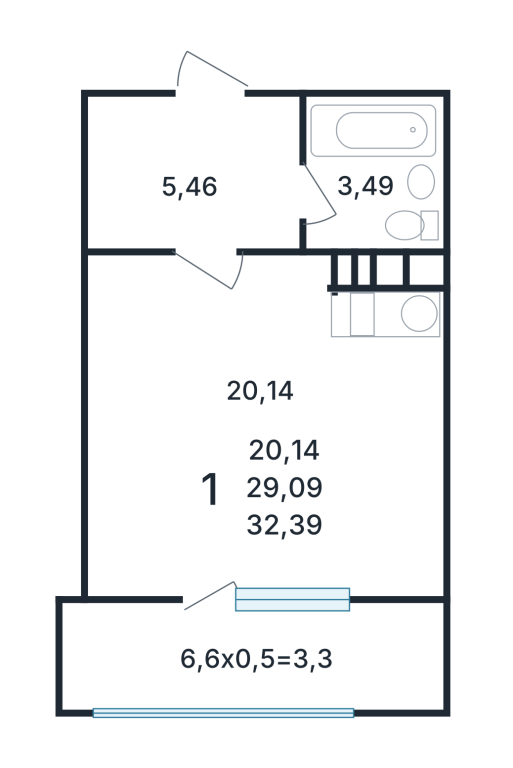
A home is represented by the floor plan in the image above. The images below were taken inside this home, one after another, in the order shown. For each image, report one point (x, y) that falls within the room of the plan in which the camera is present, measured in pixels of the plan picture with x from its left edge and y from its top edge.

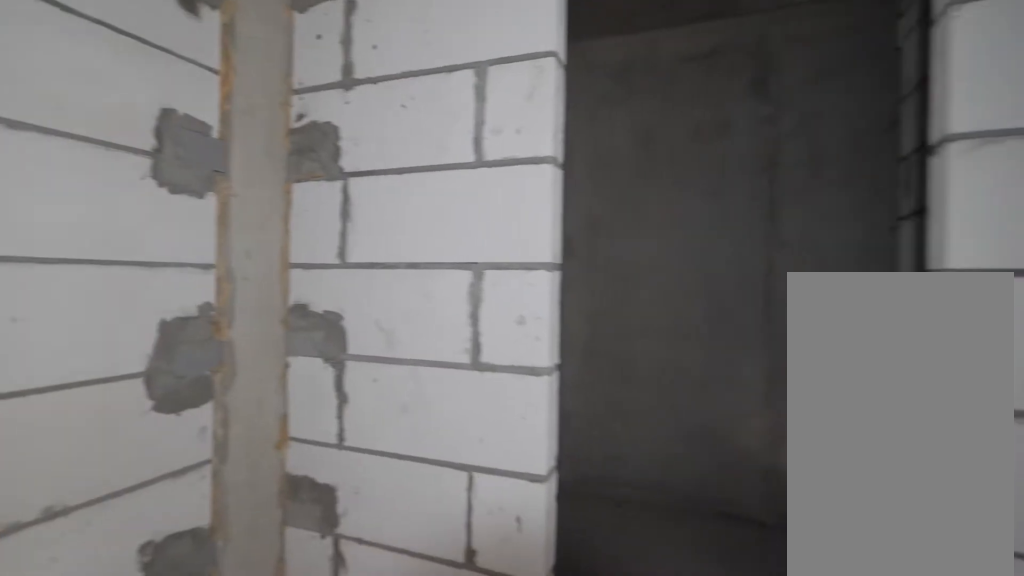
(189, 172)
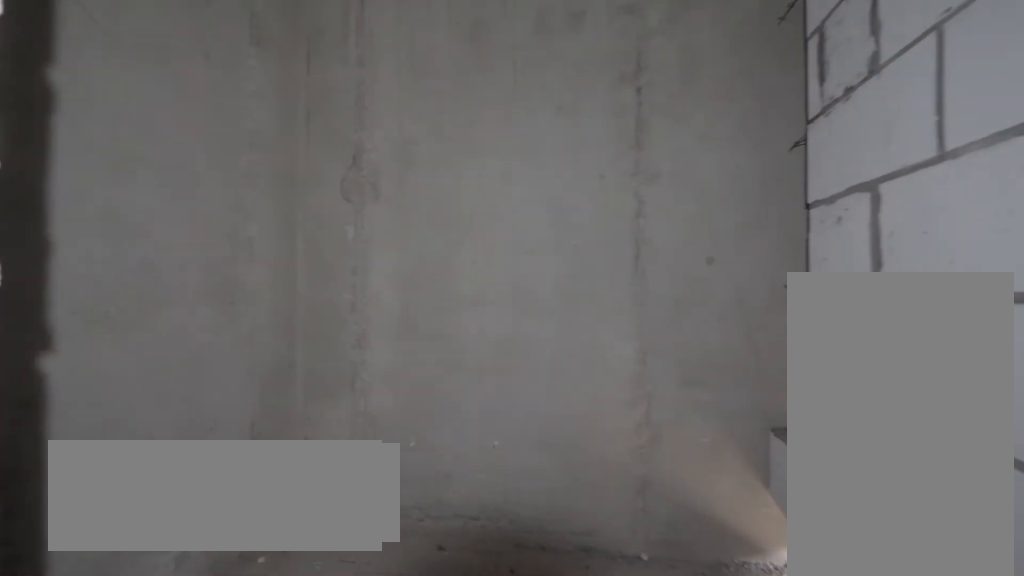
(371, 175)
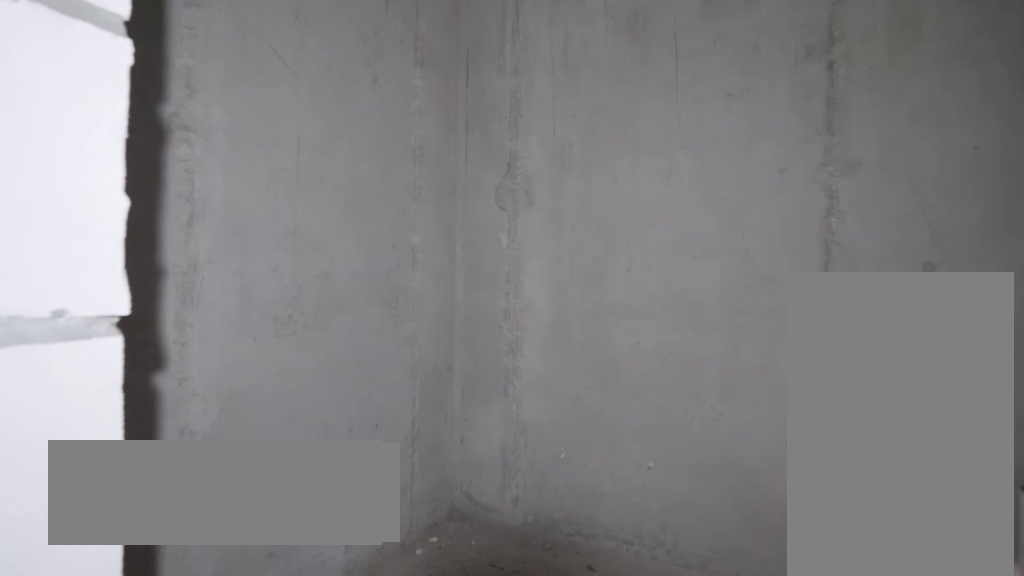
(371, 175)
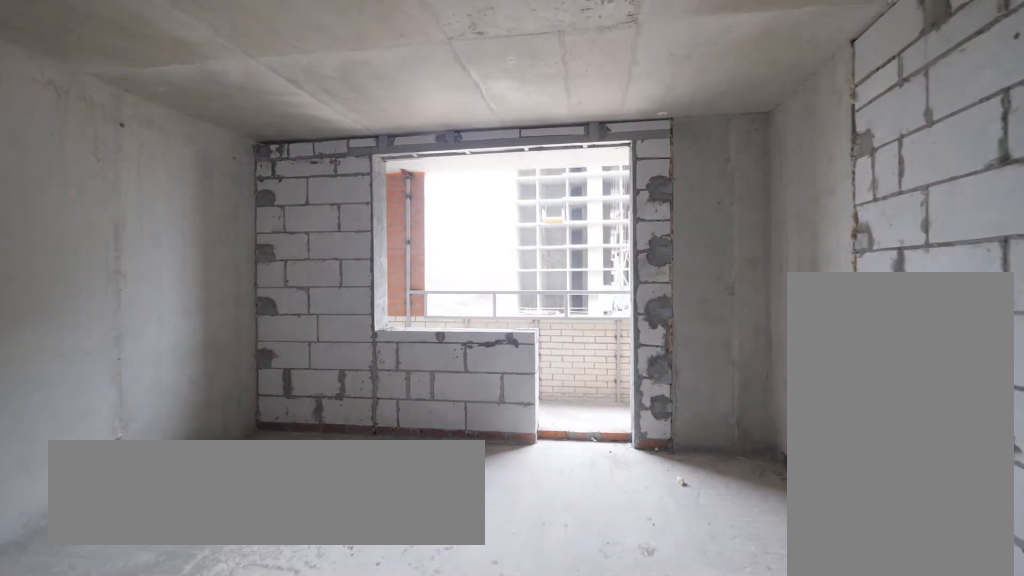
(261, 420)
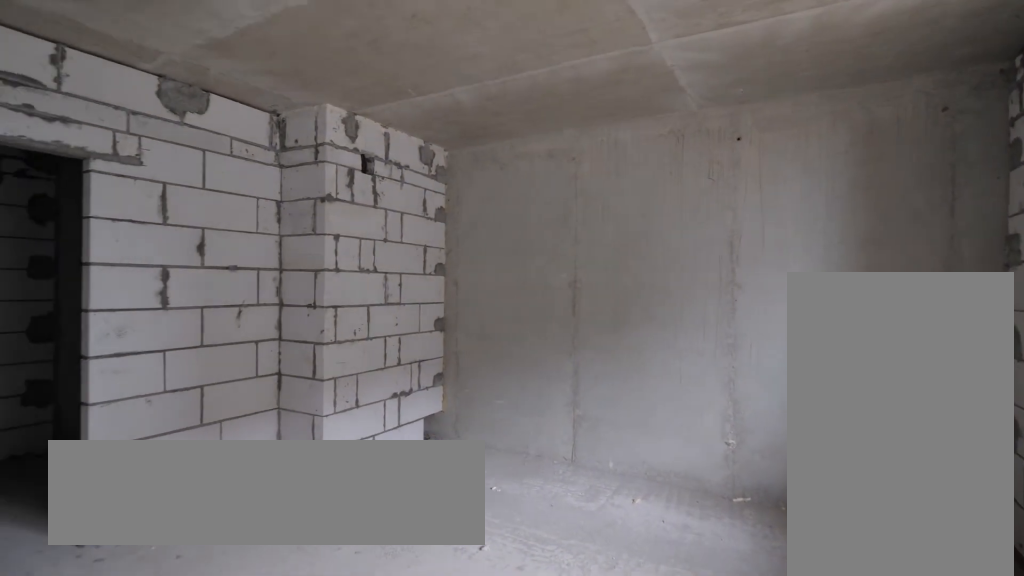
(261, 420)
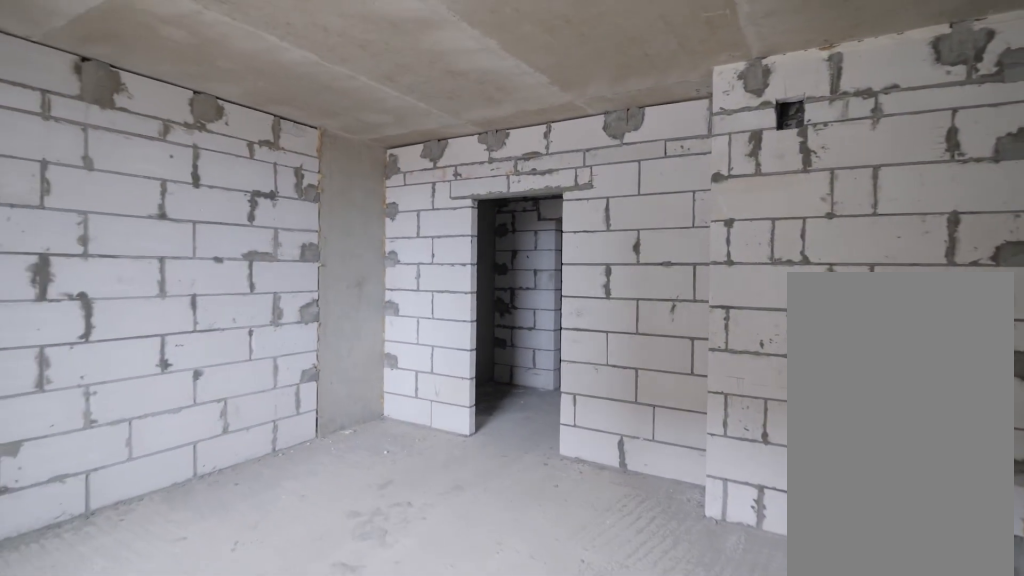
(261, 420)
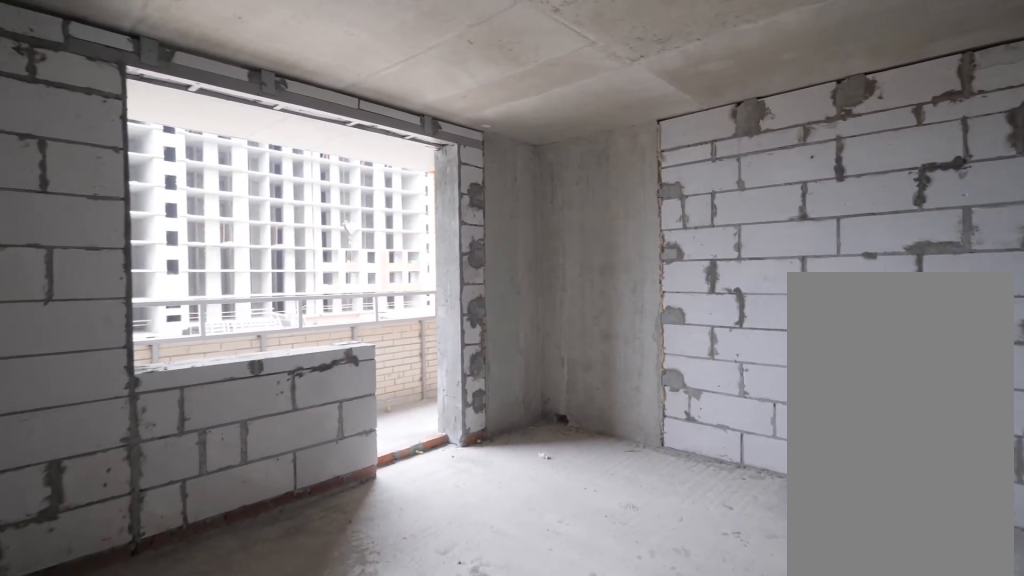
(261, 420)
